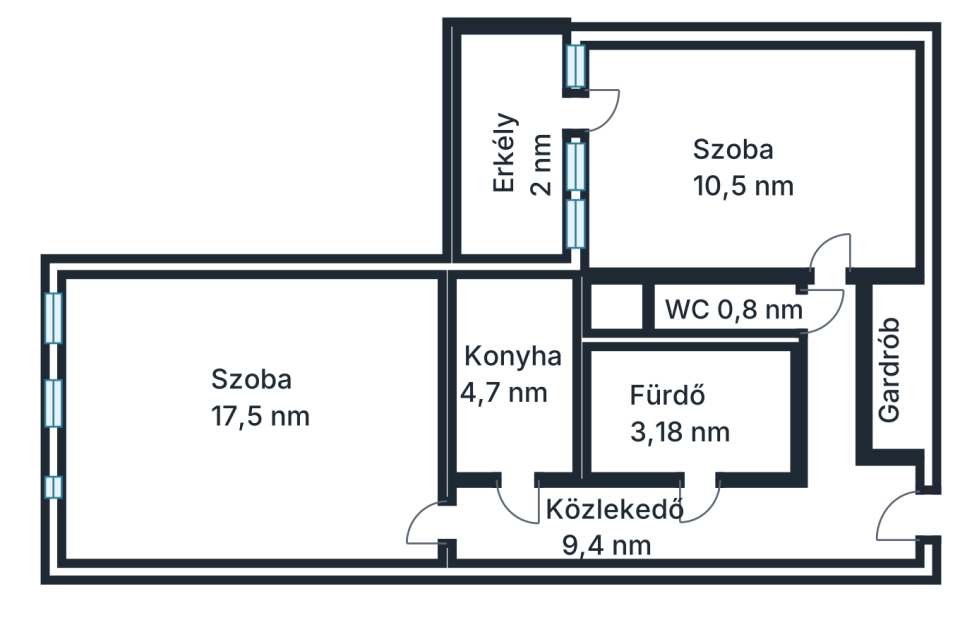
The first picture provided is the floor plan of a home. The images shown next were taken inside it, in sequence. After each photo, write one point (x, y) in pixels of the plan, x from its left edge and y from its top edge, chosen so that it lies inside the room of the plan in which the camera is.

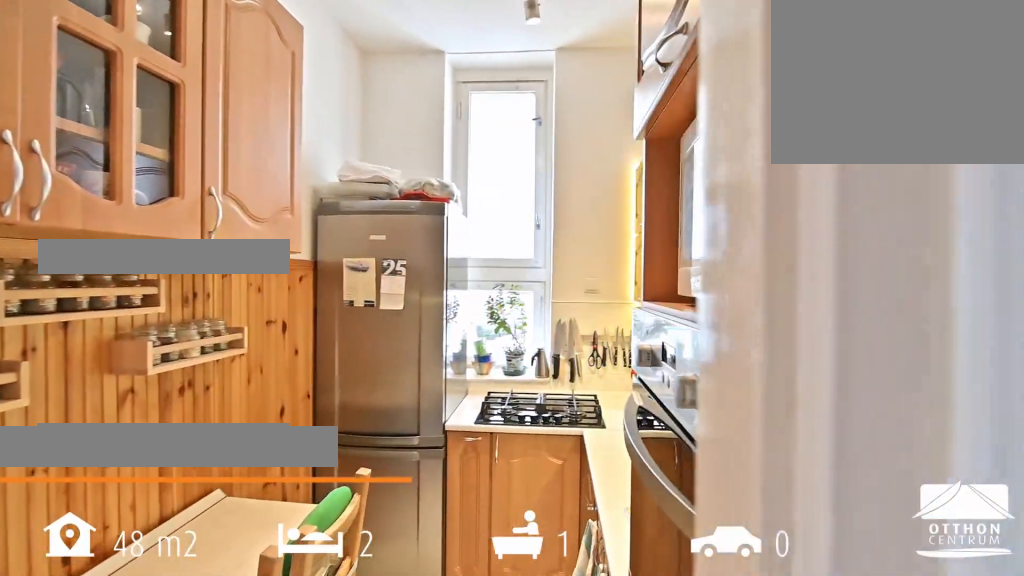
(515, 402)
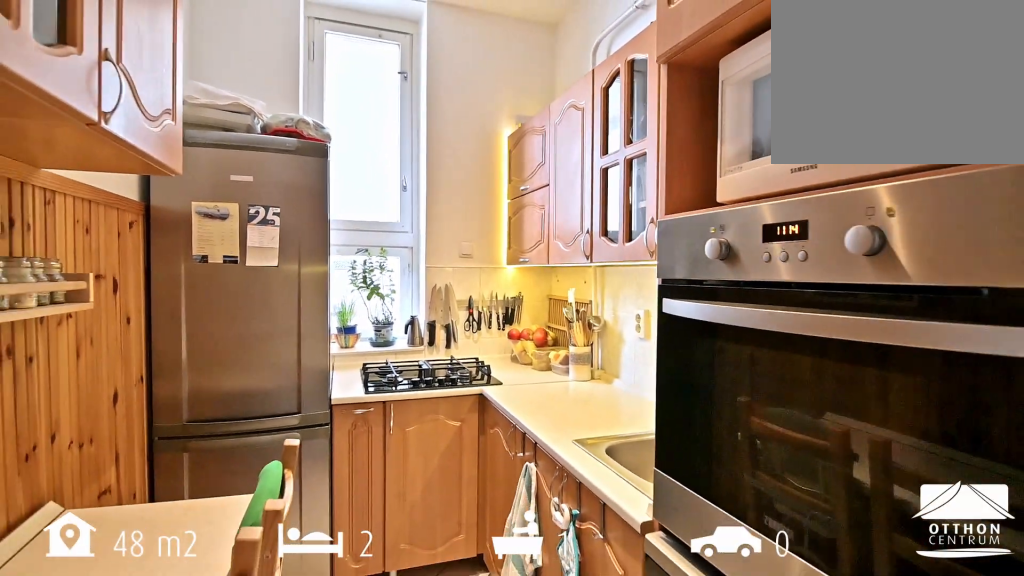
(515, 402)
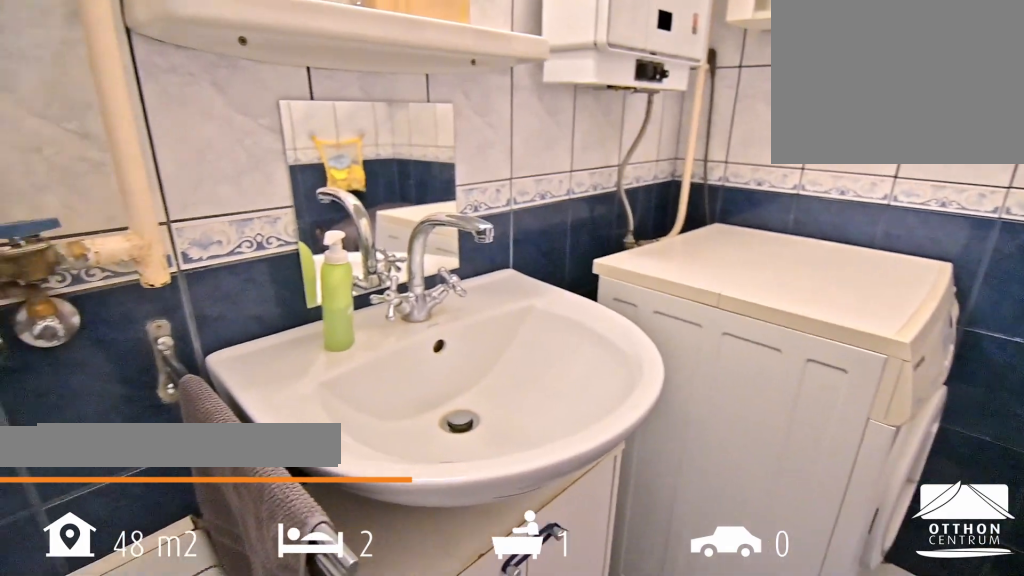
(702, 423)
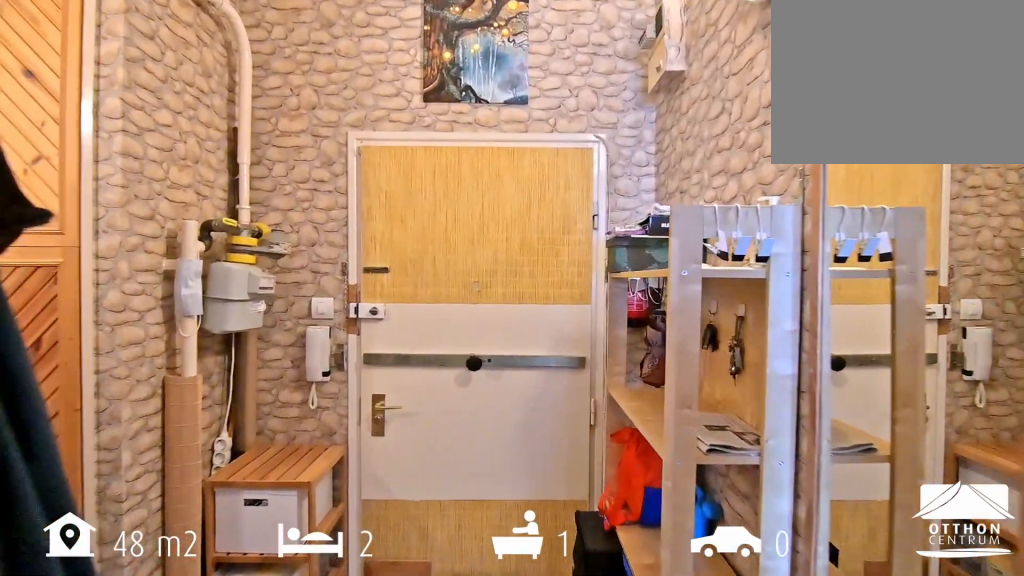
(826, 527)
